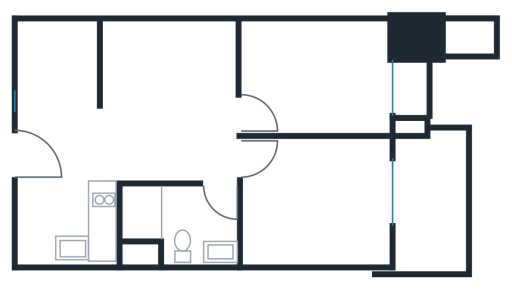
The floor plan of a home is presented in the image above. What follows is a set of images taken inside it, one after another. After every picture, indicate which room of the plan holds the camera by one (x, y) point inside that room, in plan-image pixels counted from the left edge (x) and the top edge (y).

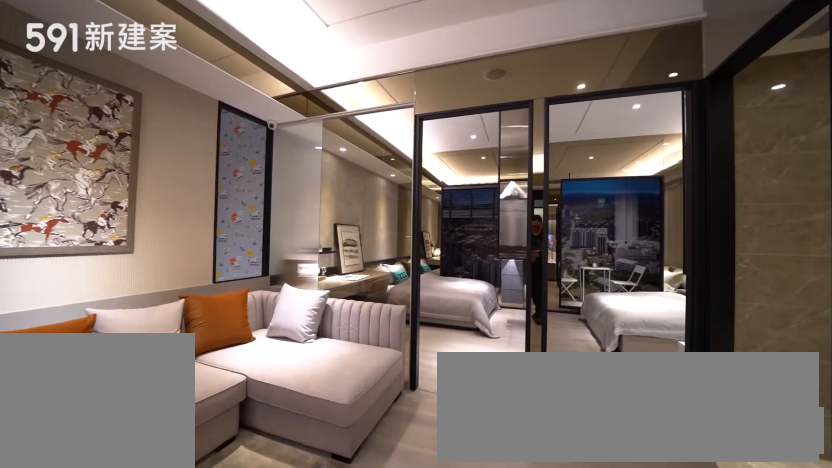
(132, 99)
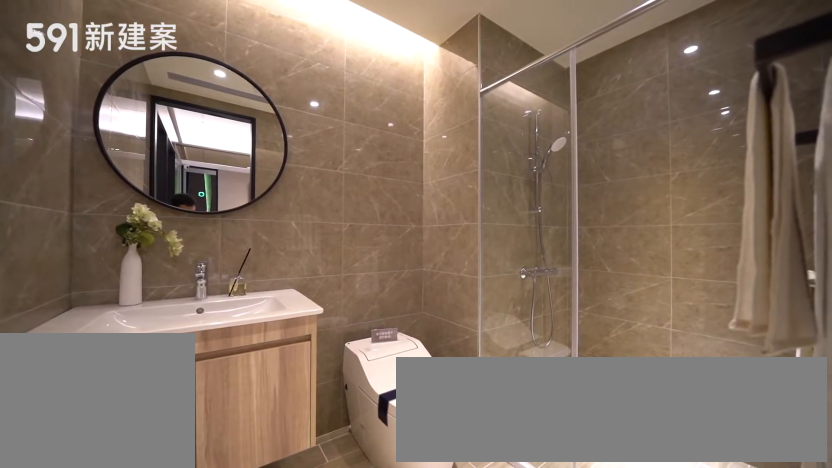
(176, 227)
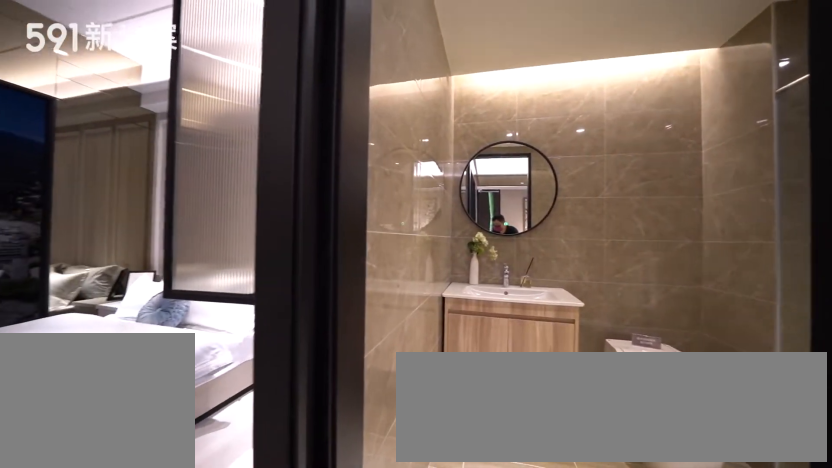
(176, 227)
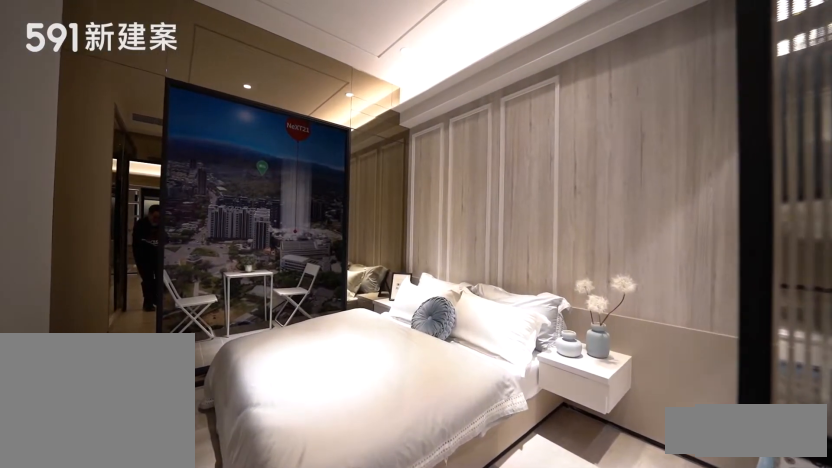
(322, 203)
